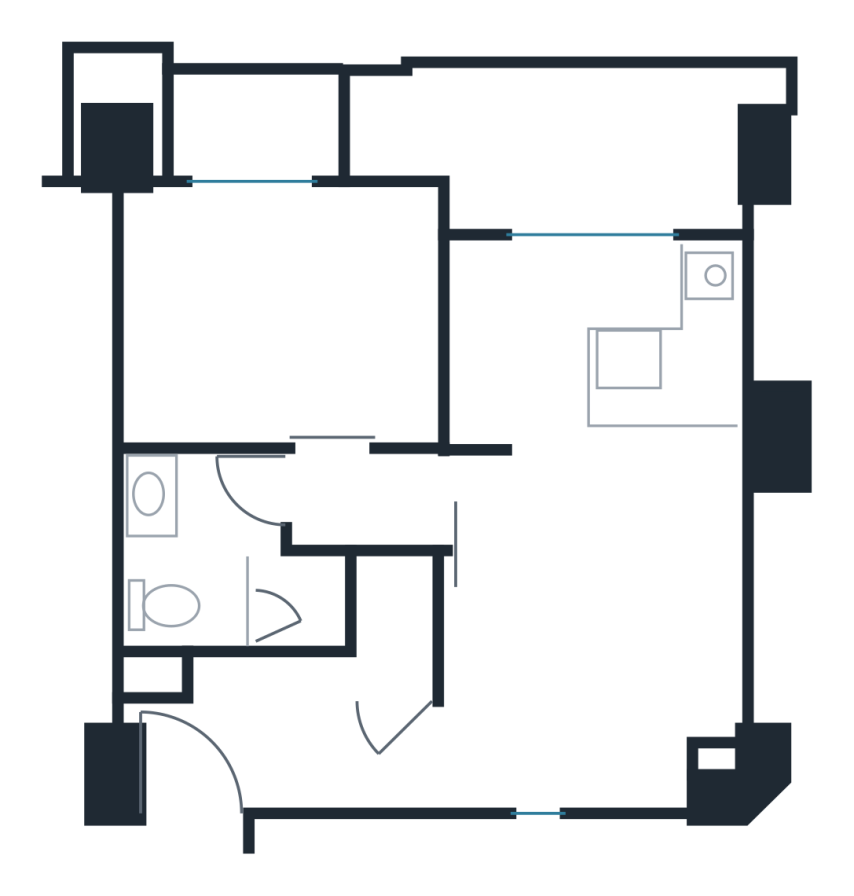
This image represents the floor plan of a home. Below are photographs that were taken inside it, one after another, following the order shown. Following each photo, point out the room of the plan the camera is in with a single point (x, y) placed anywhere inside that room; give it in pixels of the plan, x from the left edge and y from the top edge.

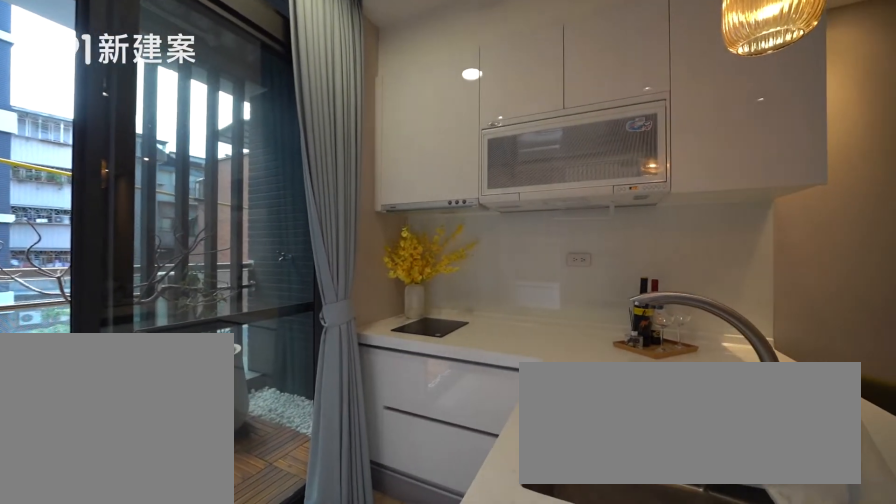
(596, 347)
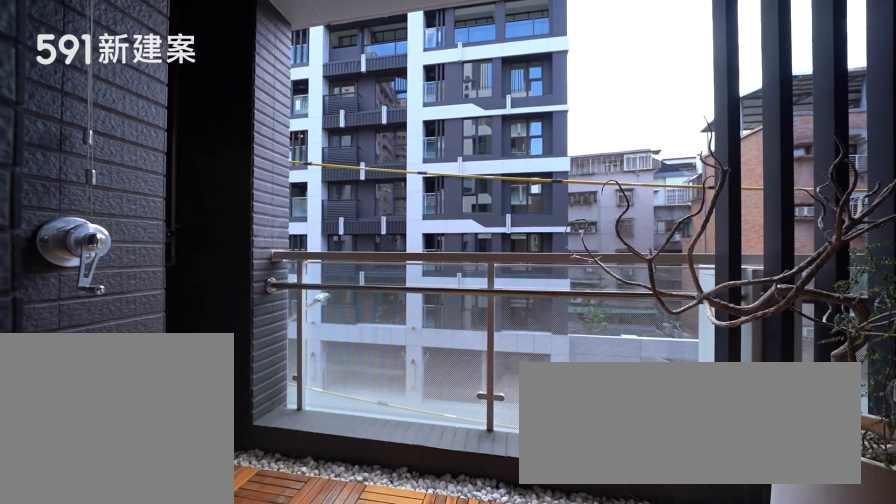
(558, 143)
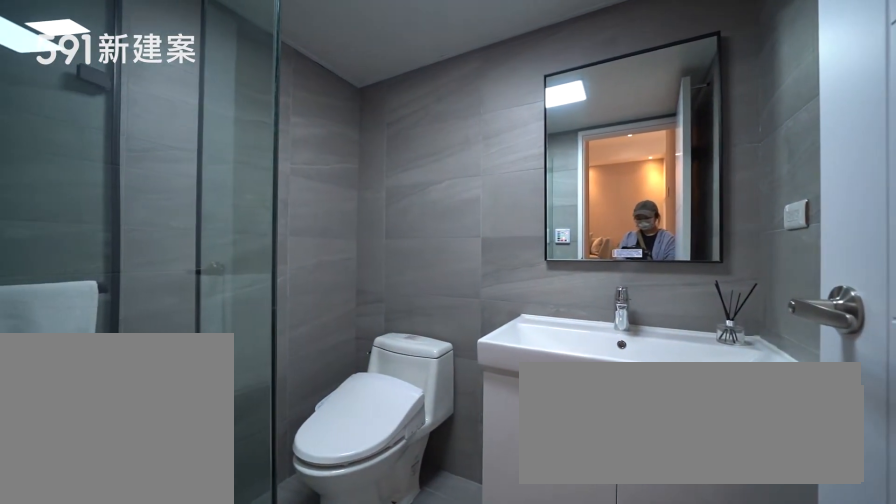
(221, 564)
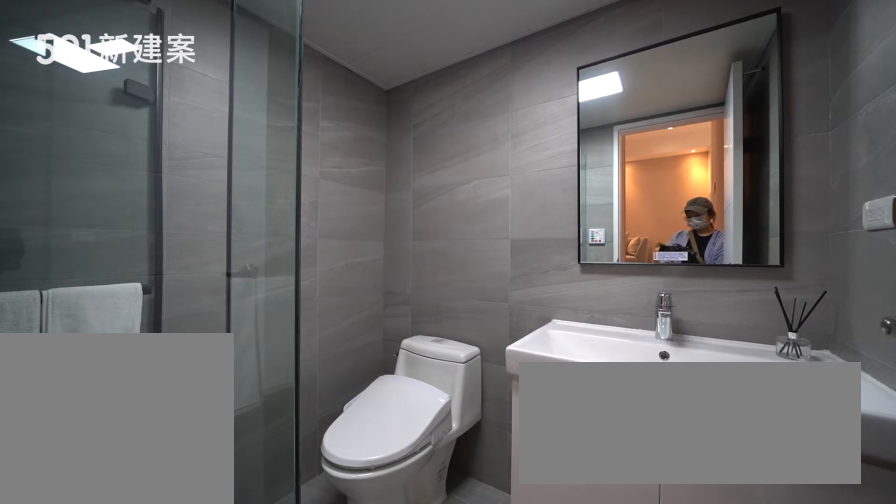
(221, 564)
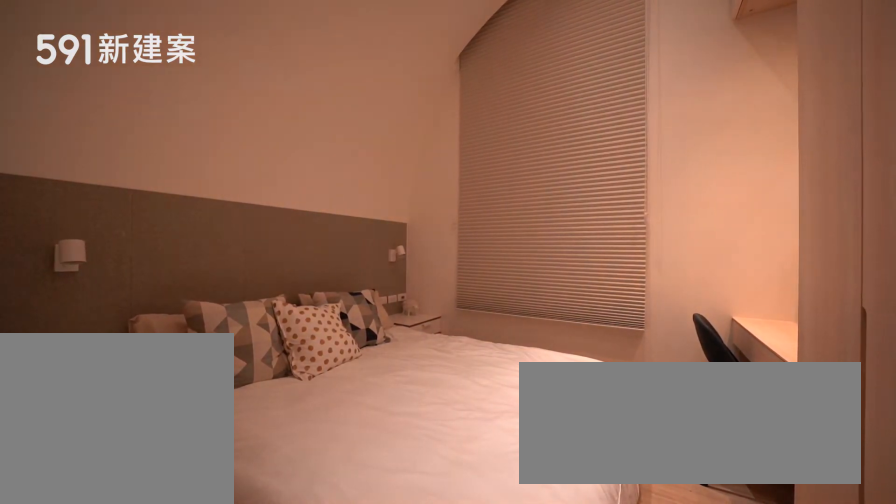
(280, 314)
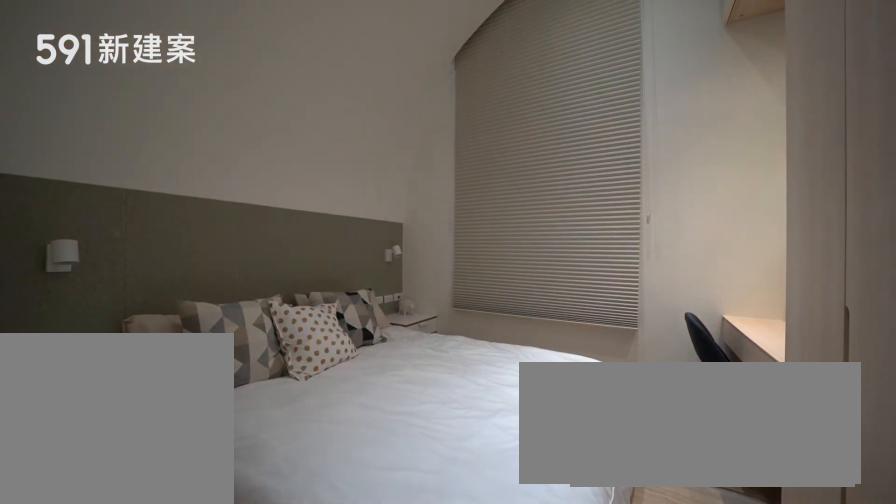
(280, 314)
